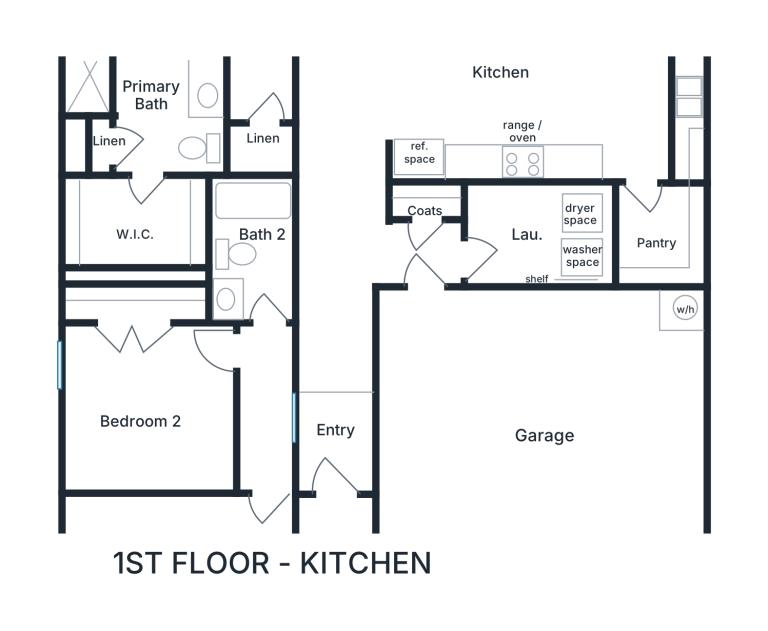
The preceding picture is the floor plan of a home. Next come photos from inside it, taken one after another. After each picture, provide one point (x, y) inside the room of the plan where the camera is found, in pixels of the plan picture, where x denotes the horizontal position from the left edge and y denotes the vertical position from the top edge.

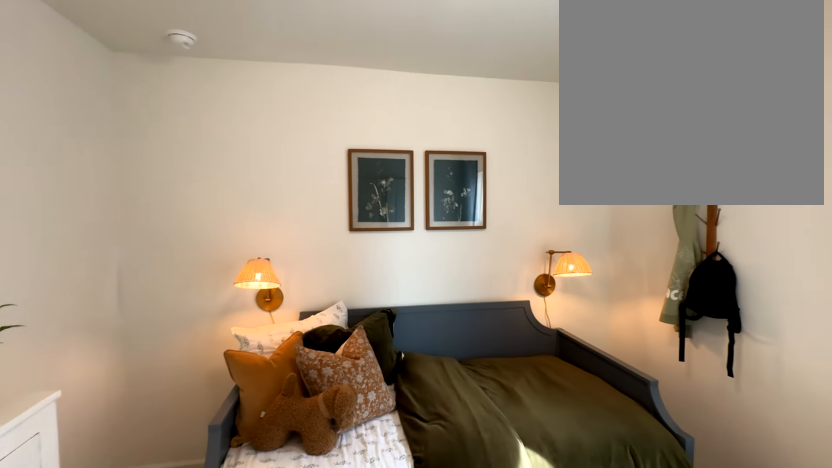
(148, 406)
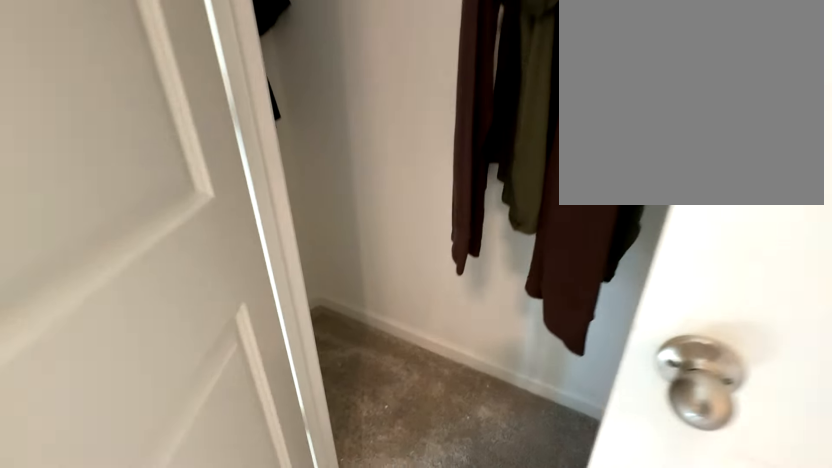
(148, 406)
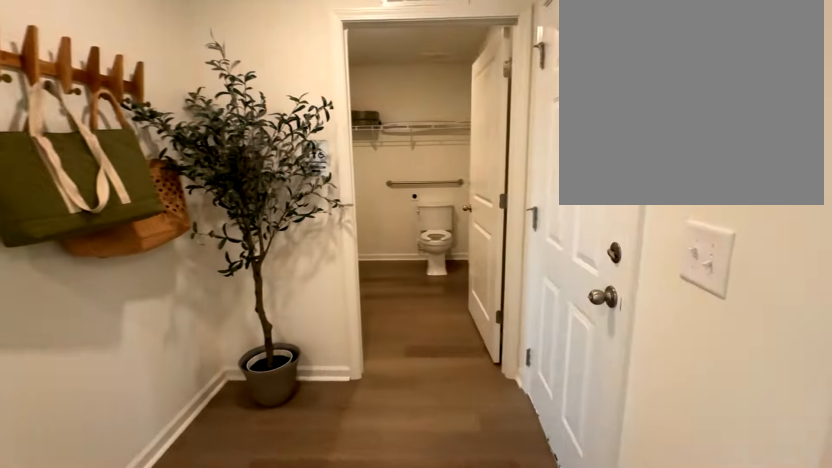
(381, 235)
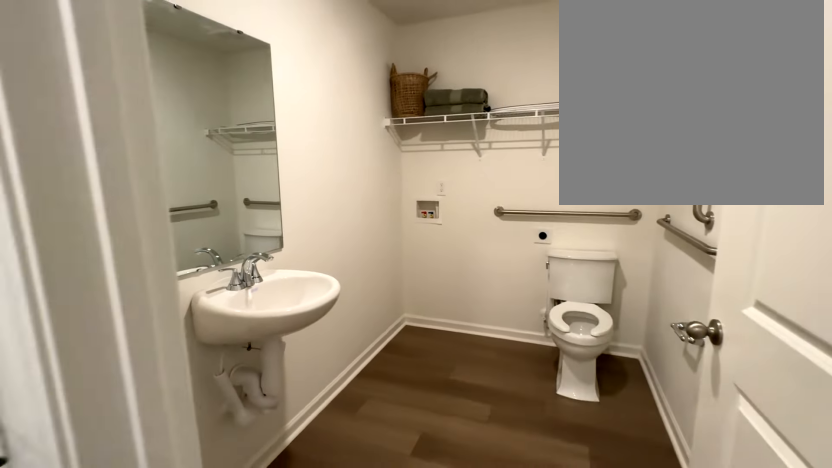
(540, 235)
